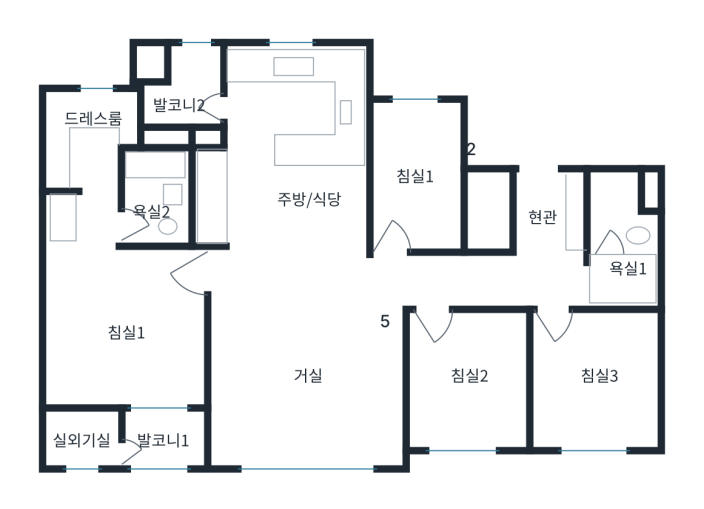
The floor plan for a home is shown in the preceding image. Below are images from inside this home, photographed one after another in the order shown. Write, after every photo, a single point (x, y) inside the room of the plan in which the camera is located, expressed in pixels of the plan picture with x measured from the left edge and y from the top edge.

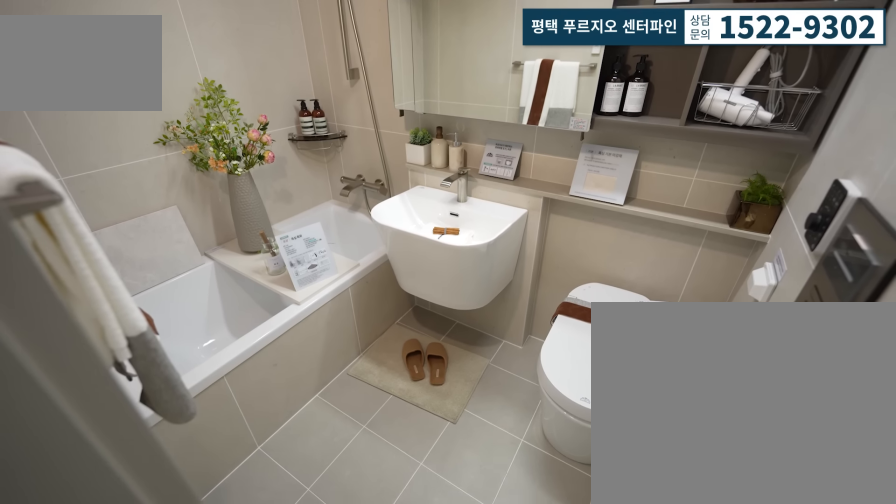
(175, 205)
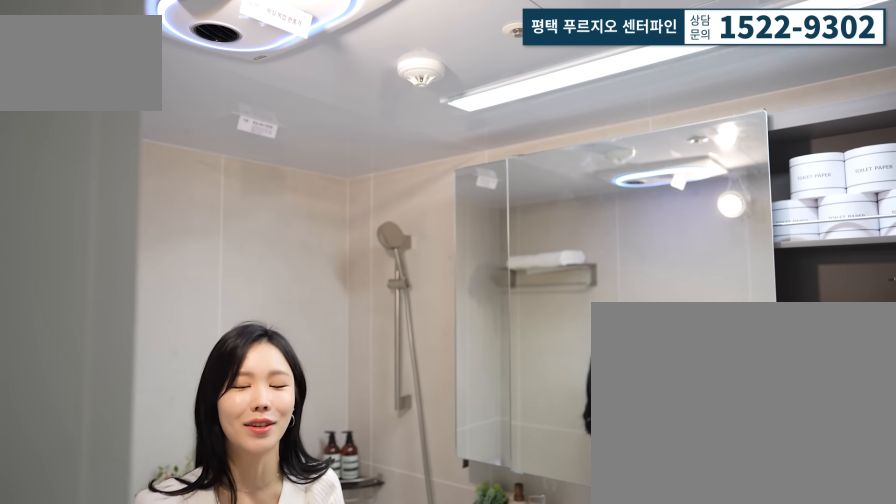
(155, 221)
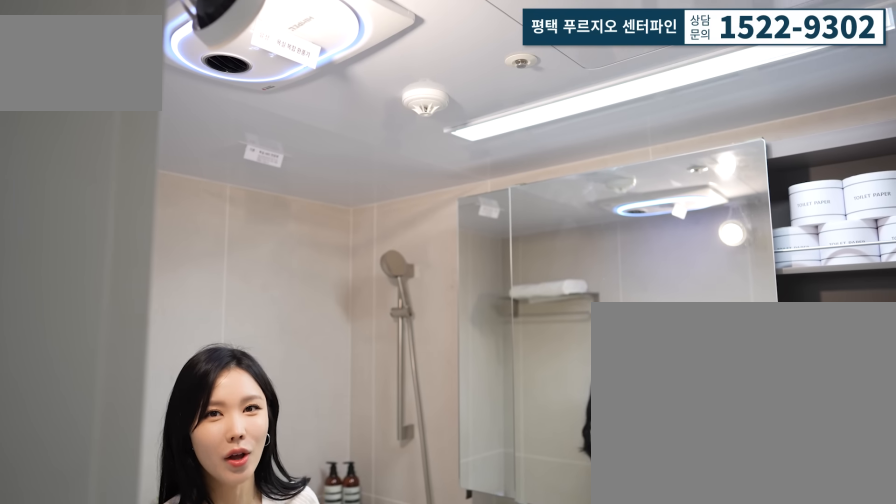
(173, 204)
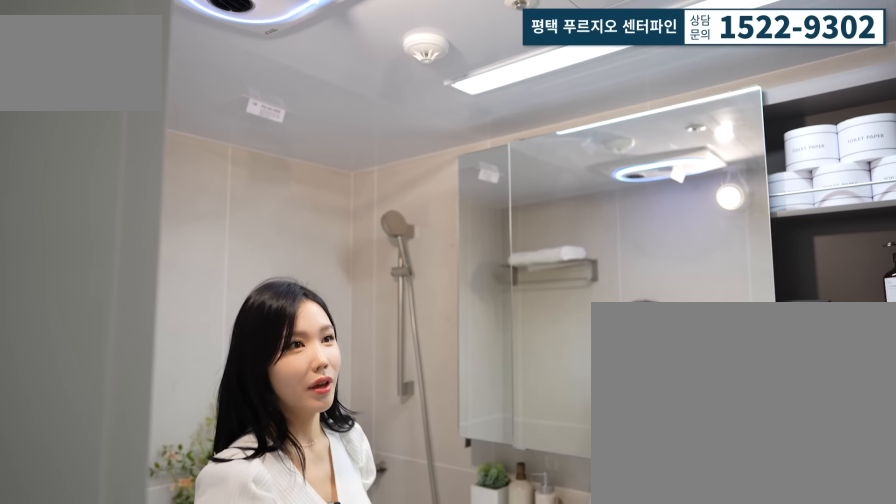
(154, 221)
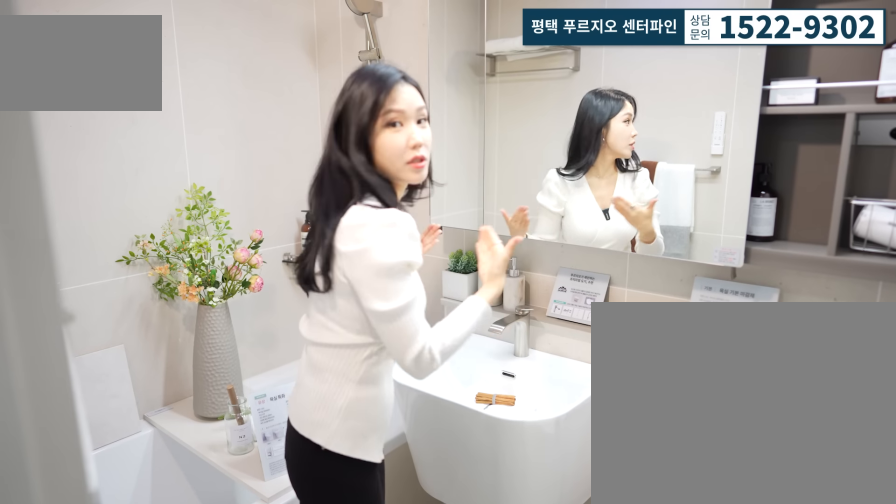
(154, 221)
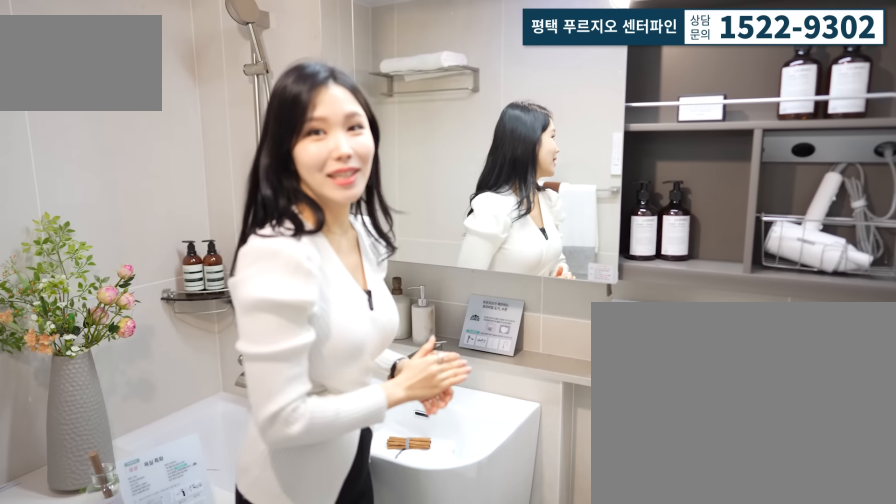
(154, 221)
